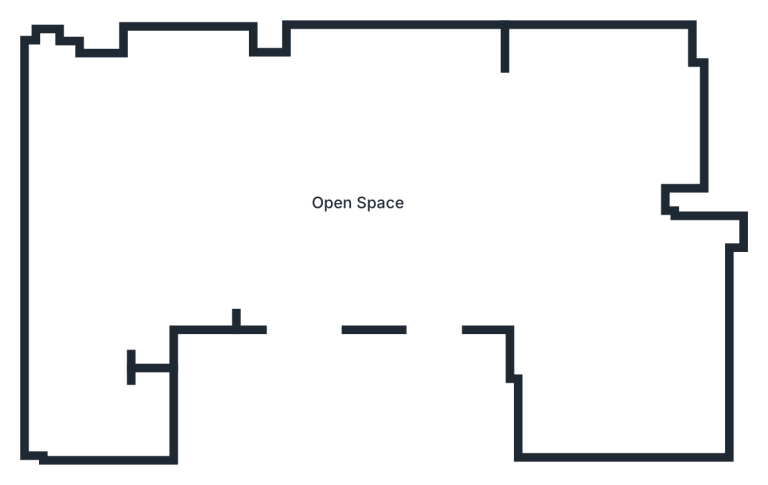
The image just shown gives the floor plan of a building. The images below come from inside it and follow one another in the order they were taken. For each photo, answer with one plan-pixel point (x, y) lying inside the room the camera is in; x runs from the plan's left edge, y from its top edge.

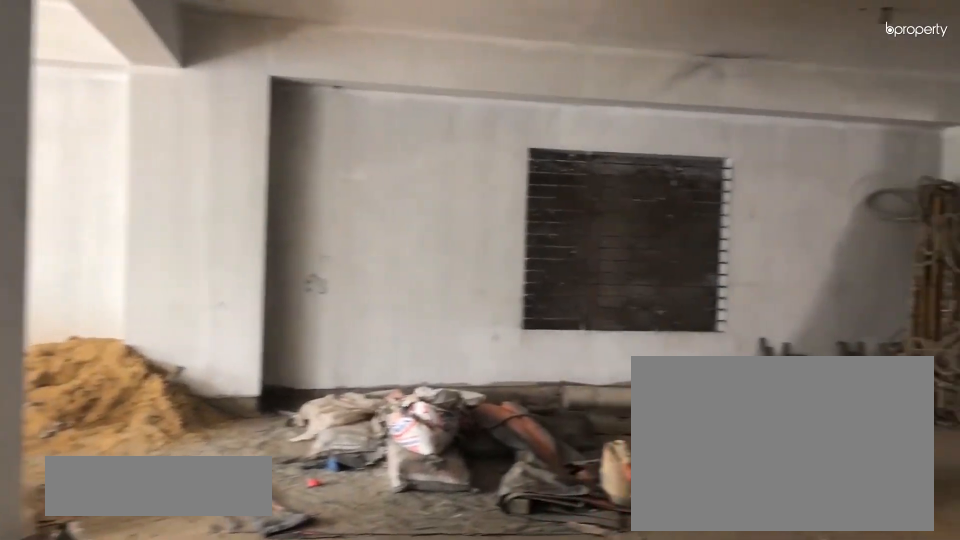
(358, 204)
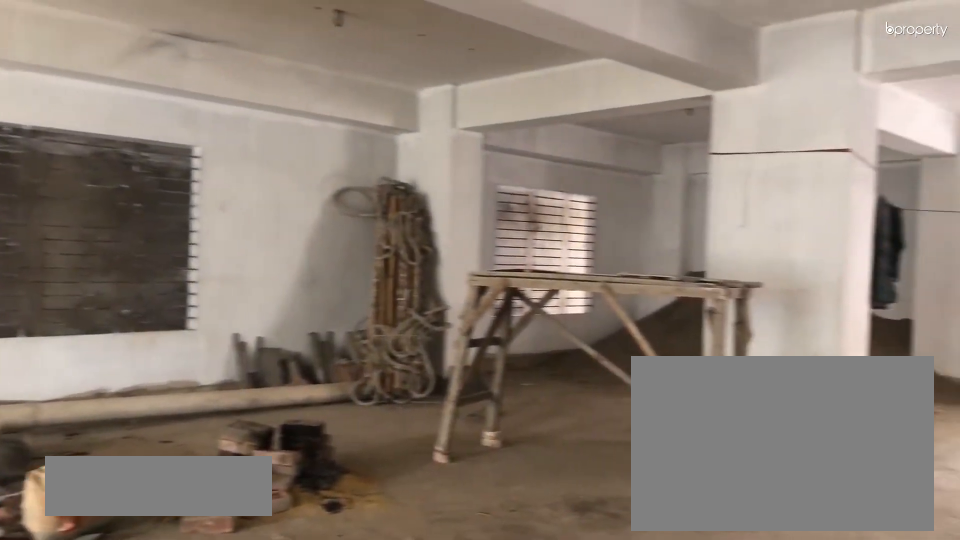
(358, 204)
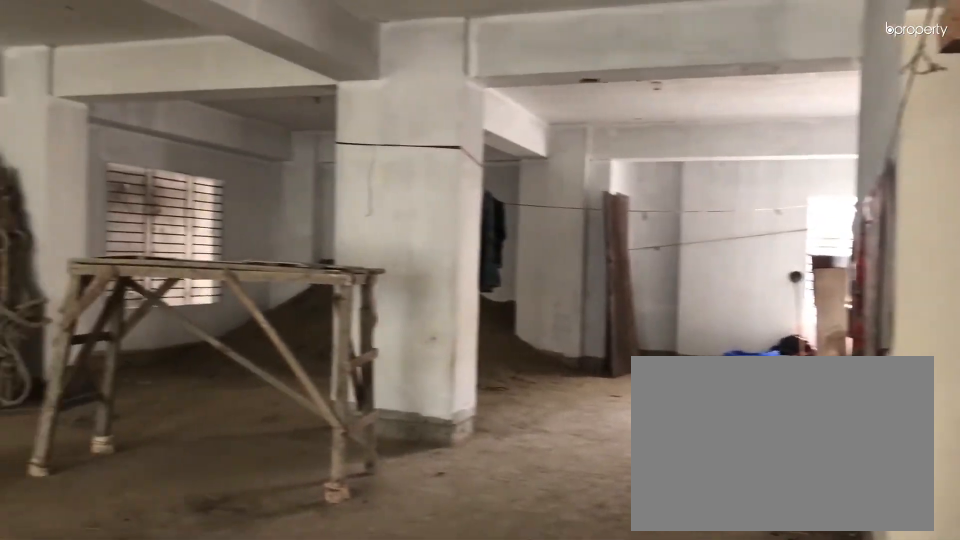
(358, 204)
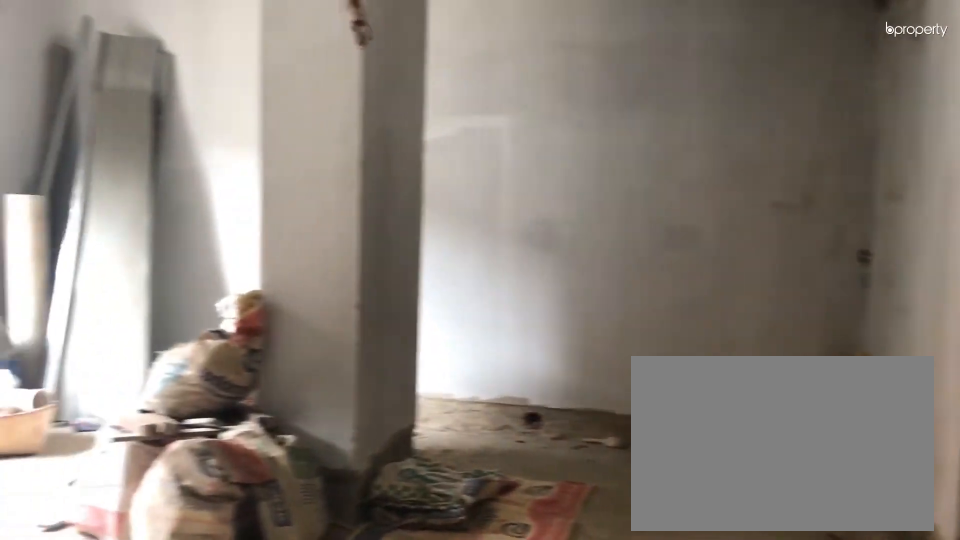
(557, 176)
